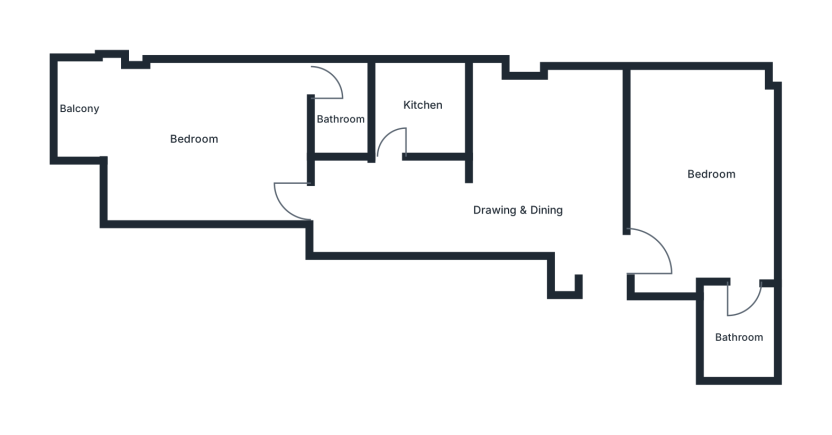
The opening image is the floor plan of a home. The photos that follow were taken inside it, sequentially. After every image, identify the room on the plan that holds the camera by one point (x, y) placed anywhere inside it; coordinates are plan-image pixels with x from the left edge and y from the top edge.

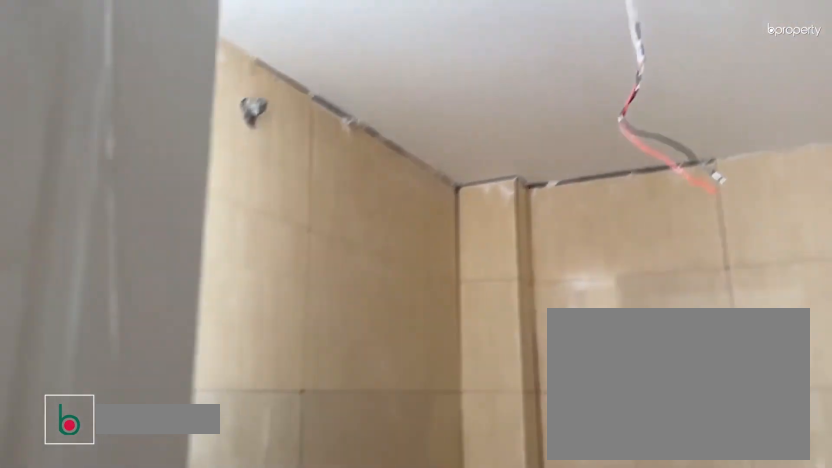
(736, 331)
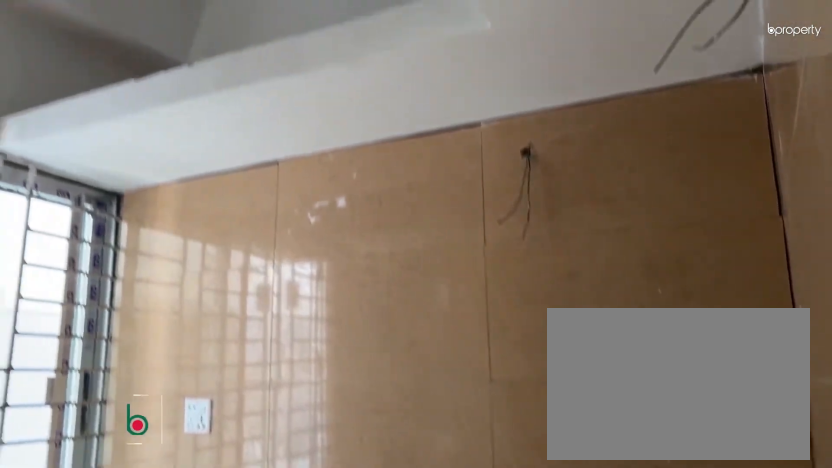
(422, 108)
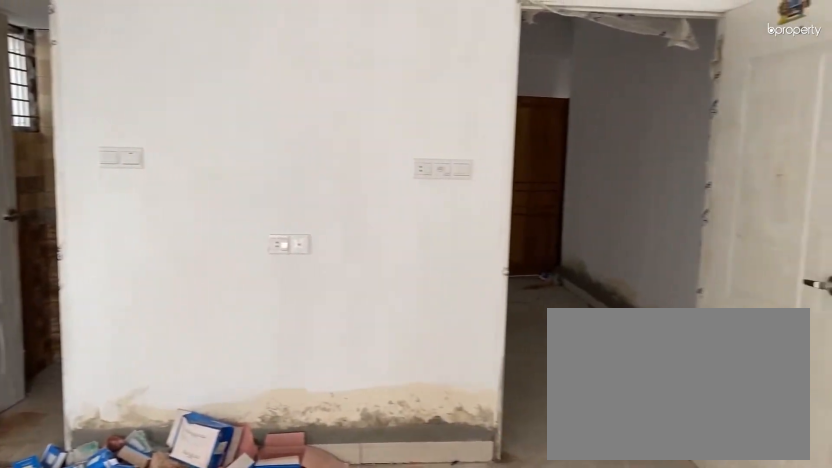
(200, 144)
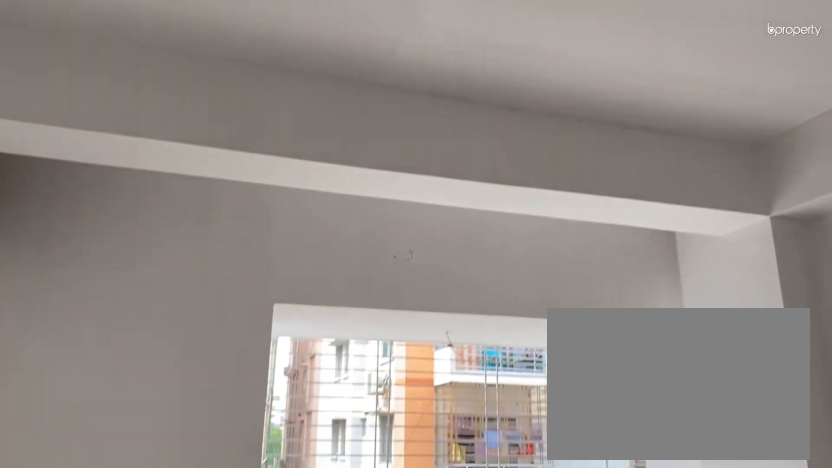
(200, 144)
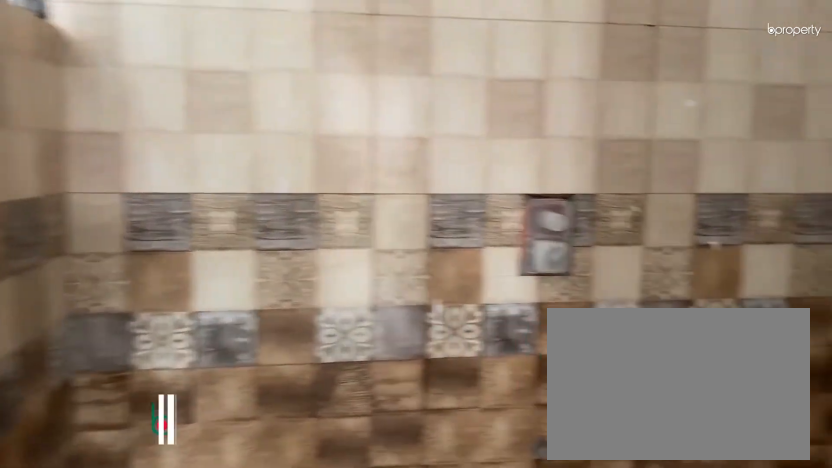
(339, 119)
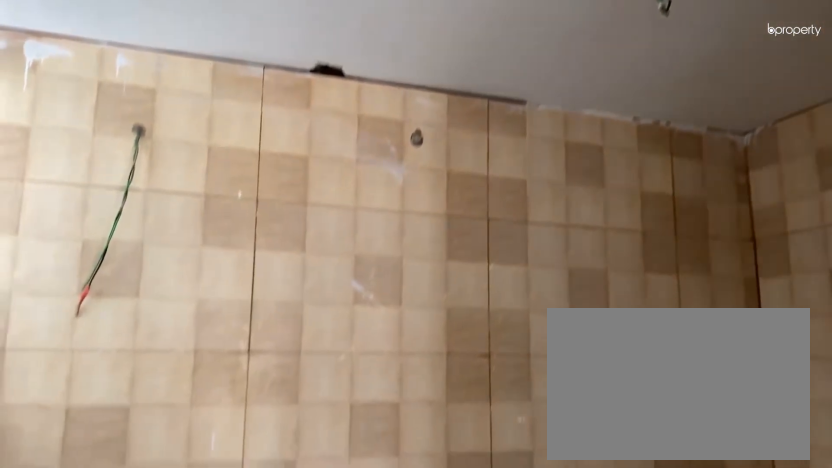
(339, 119)
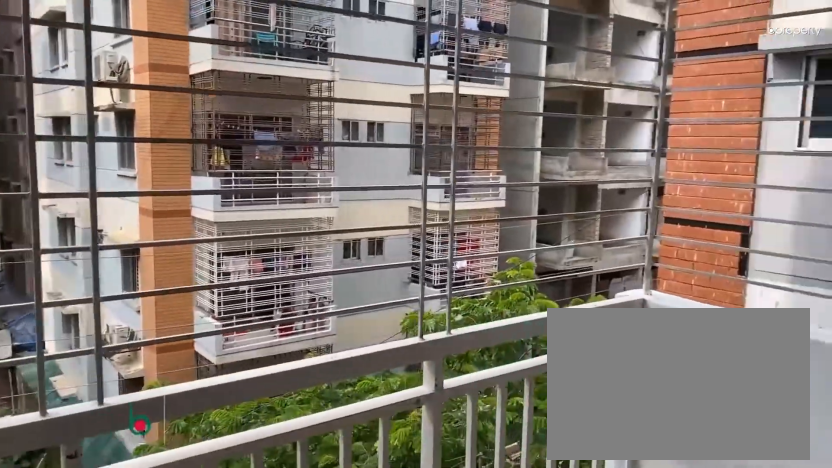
(84, 107)
